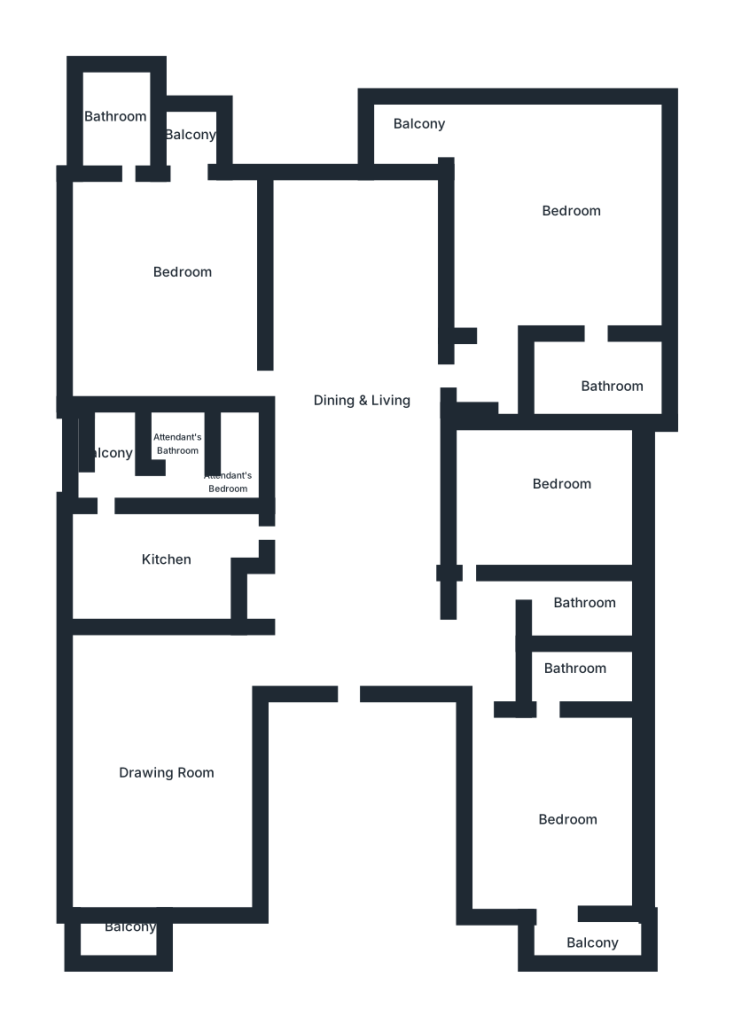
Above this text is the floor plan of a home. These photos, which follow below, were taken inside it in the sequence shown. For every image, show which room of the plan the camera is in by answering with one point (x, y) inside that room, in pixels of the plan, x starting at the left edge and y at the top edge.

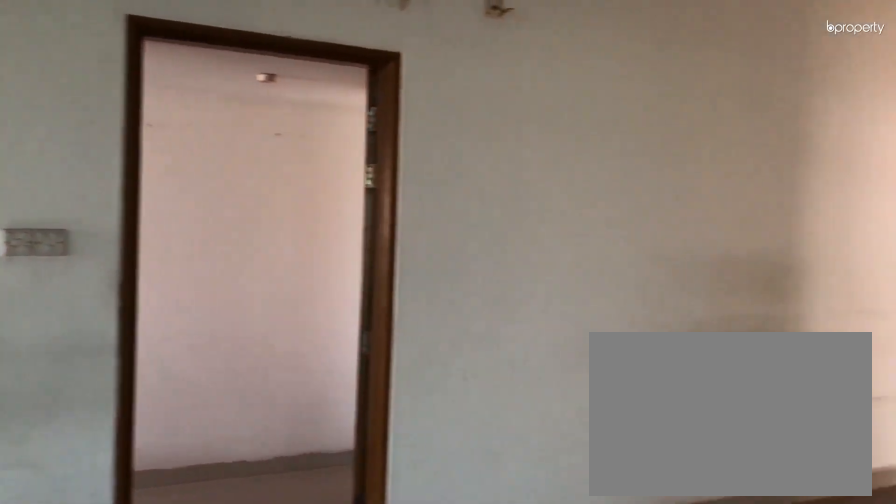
(348, 395)
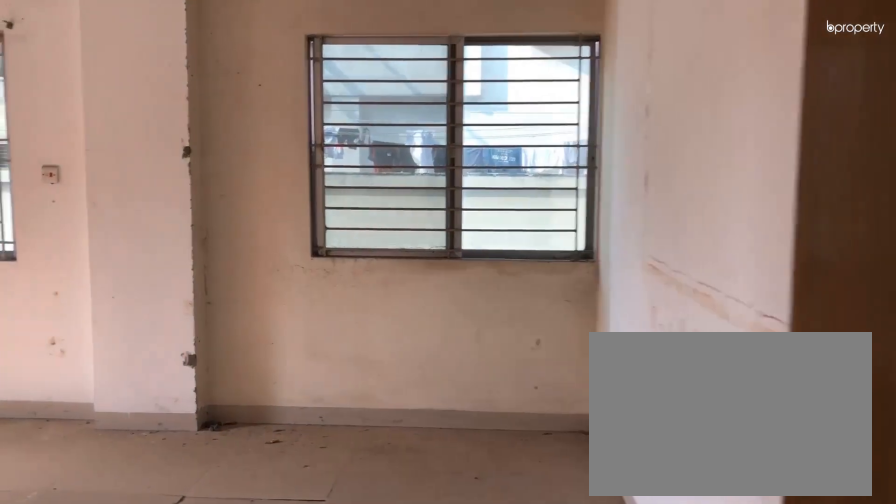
(165, 773)
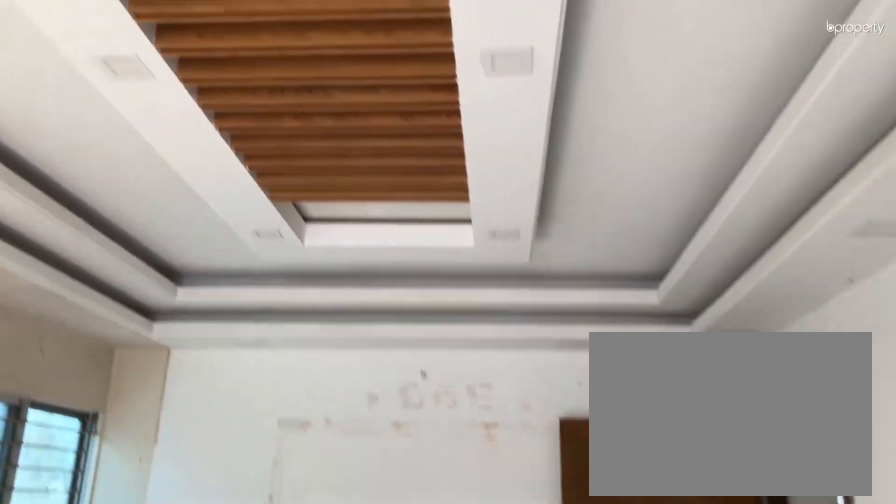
(165, 773)
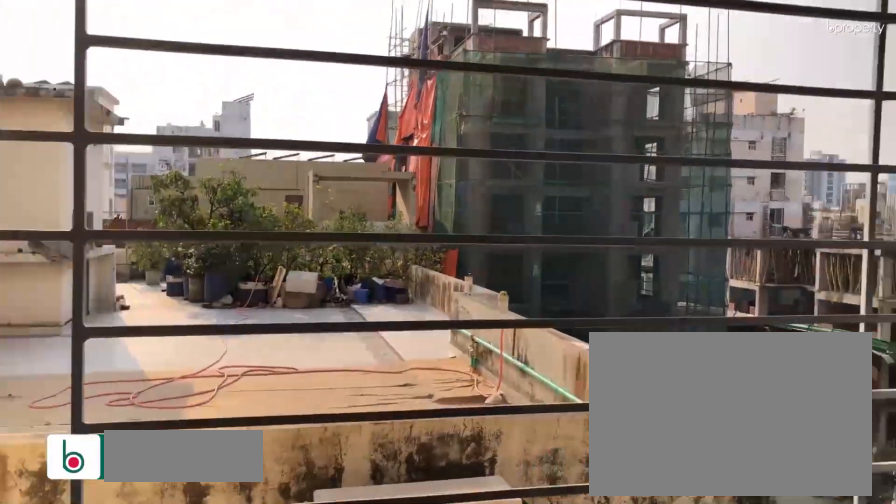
(118, 932)
